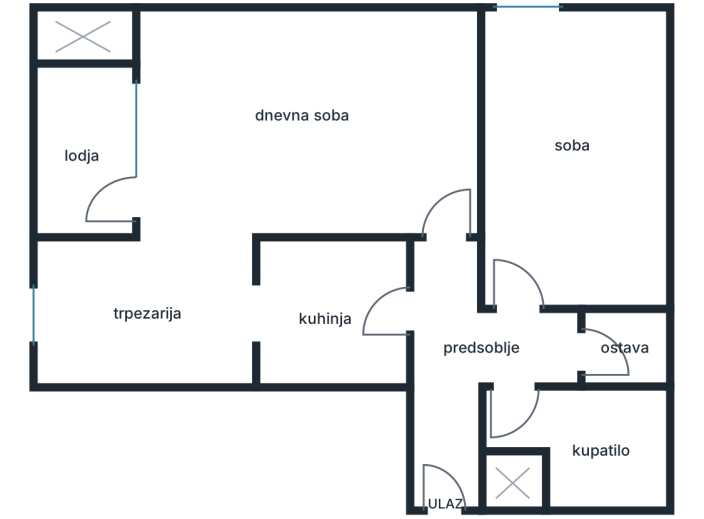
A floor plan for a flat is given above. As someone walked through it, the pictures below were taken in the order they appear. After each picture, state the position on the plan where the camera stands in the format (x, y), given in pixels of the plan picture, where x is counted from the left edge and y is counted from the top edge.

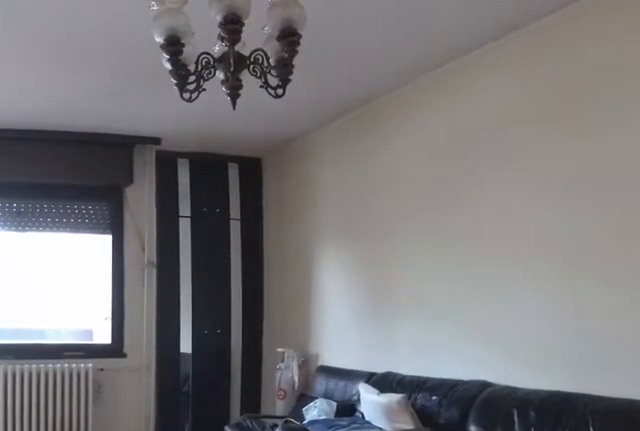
(461, 195)
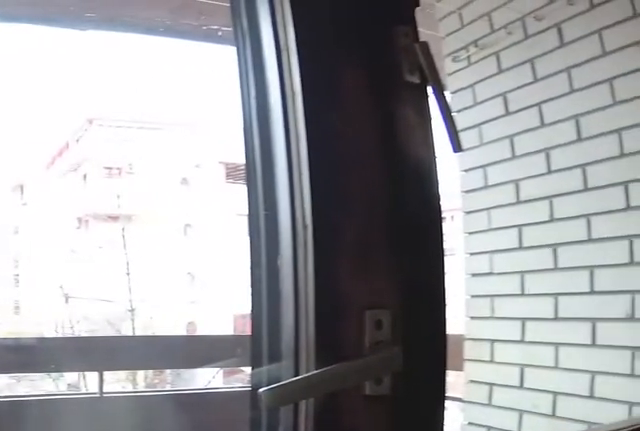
(166, 164)
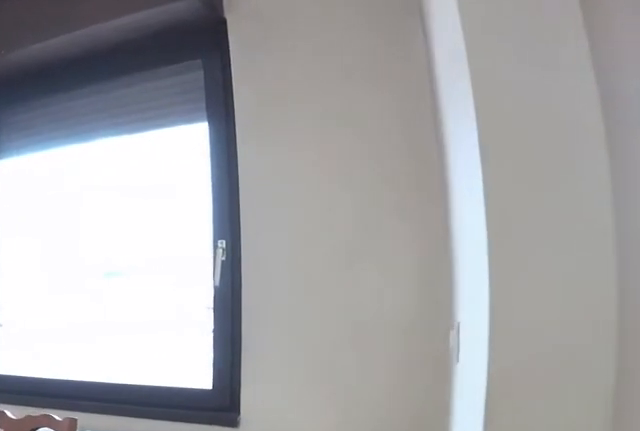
(170, 209)
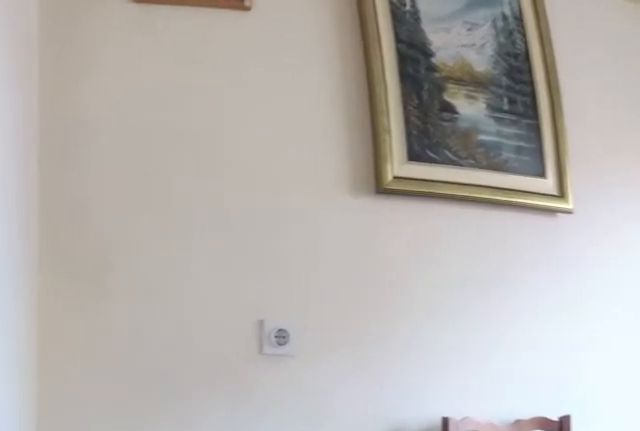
(229, 299)
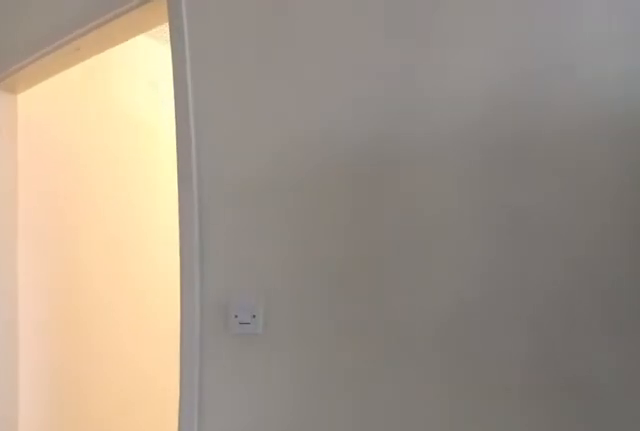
(372, 179)
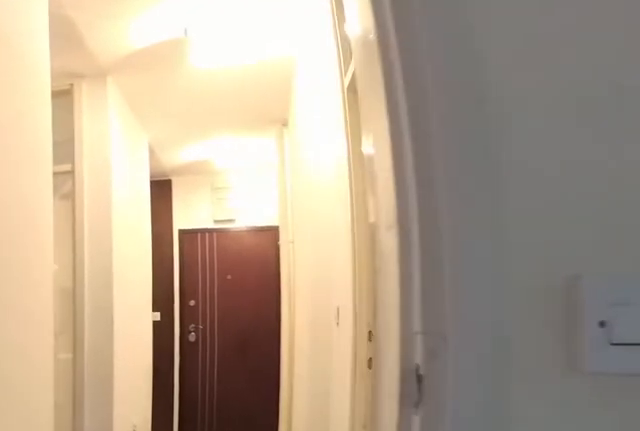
(444, 197)
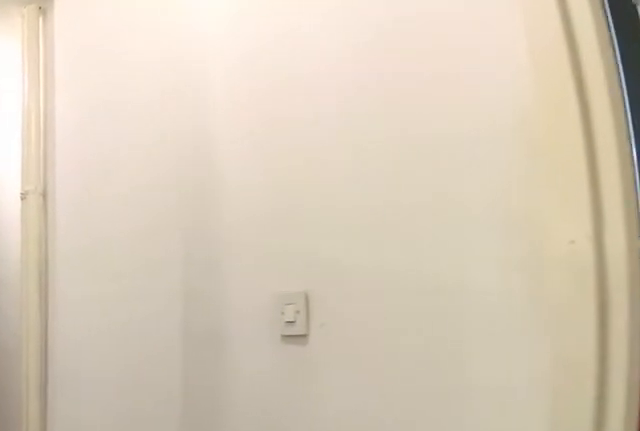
(434, 293)
